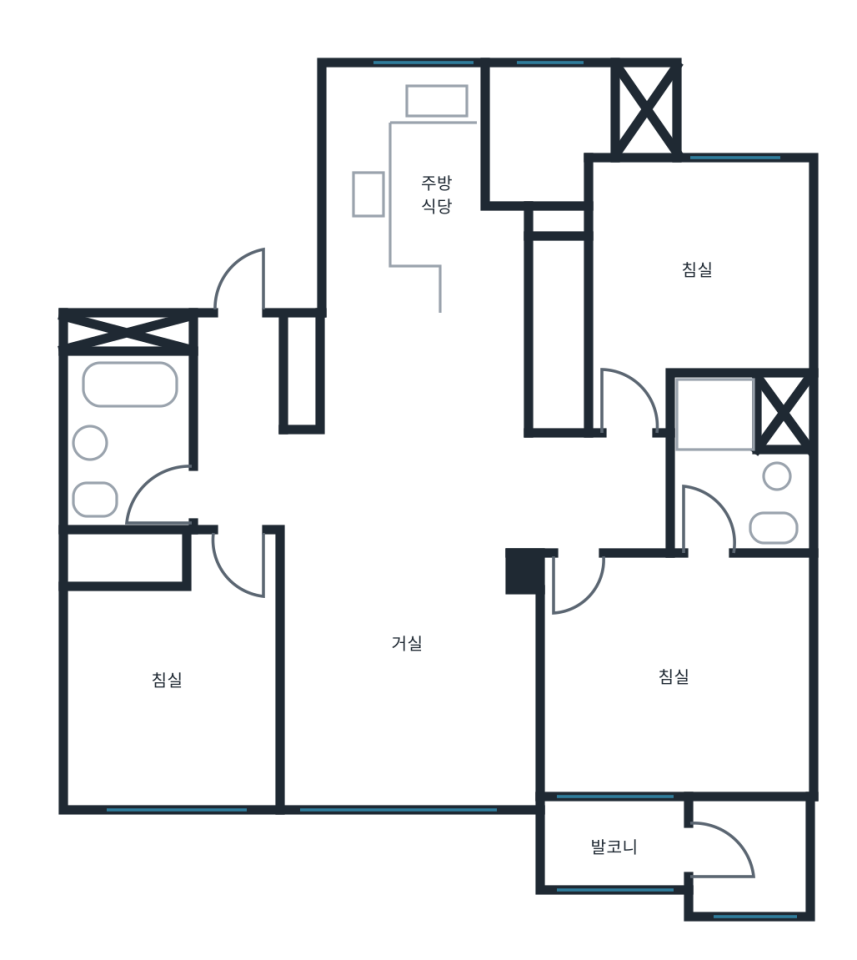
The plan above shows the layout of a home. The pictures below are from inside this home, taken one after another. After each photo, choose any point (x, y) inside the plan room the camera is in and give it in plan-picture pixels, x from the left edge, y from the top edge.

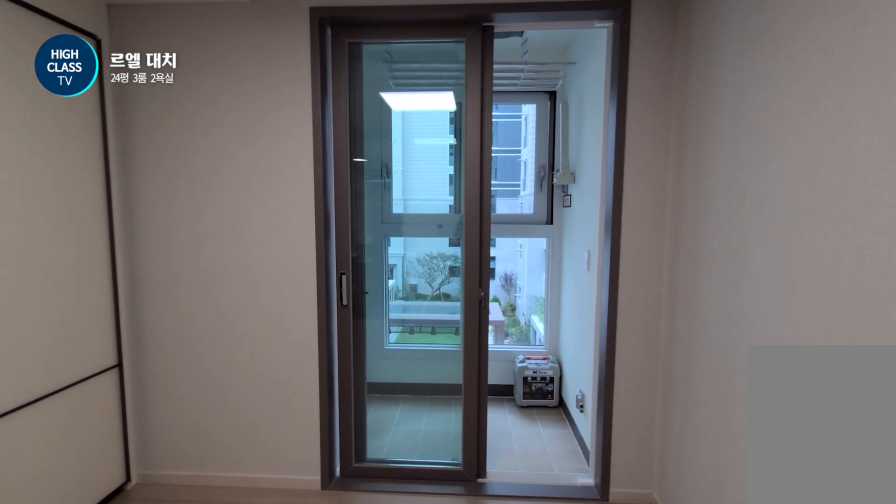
(663, 711)
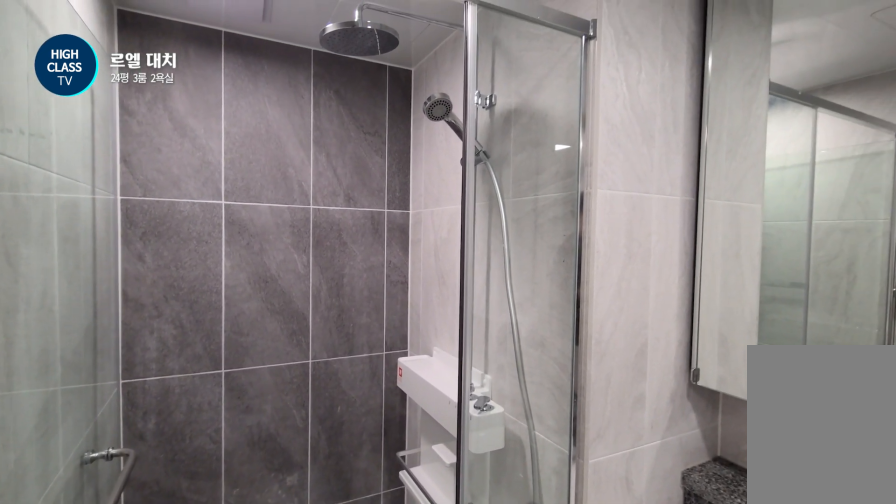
(739, 467)
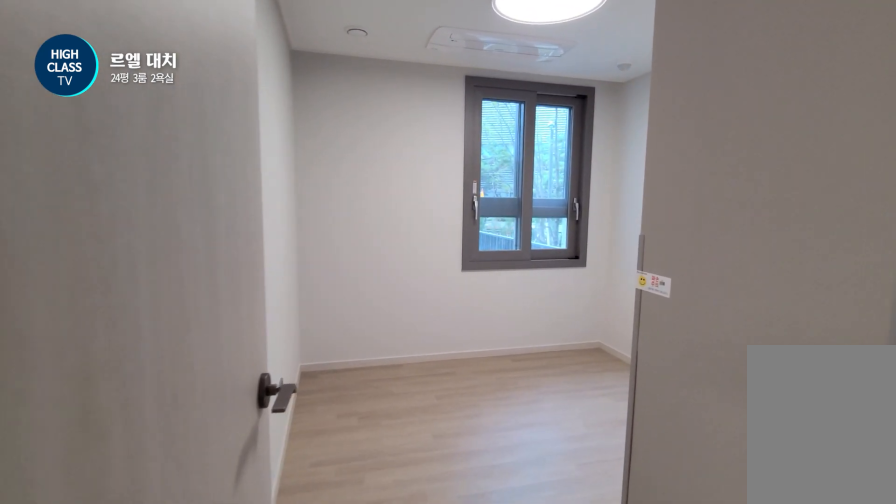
(603, 496)
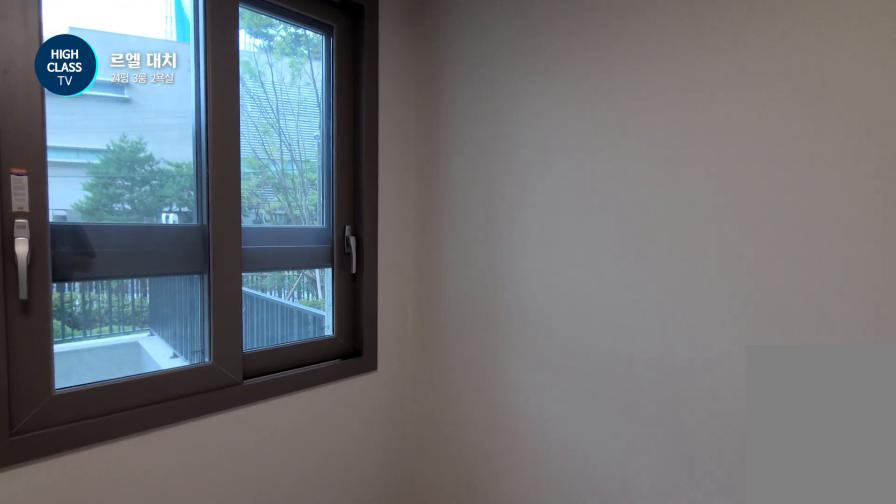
(689, 278)
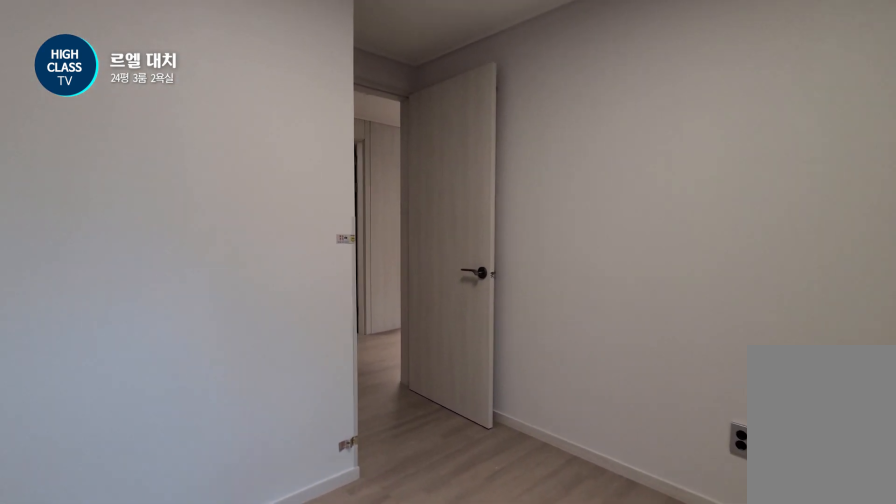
(689, 278)
